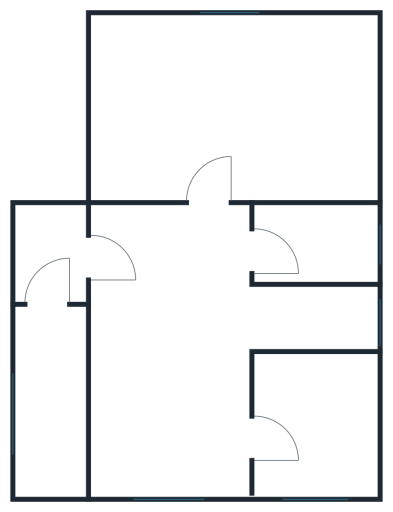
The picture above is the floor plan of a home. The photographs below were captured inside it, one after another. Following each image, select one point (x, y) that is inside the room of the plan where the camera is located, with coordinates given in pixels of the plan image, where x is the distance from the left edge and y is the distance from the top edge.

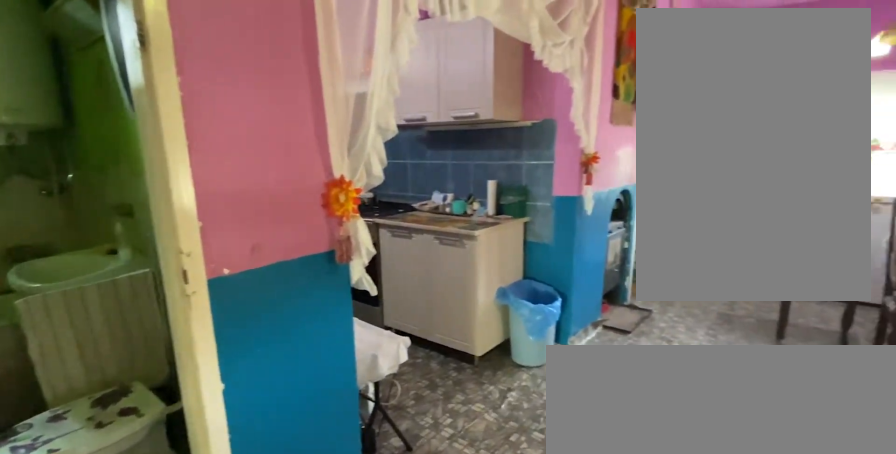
(174, 366)
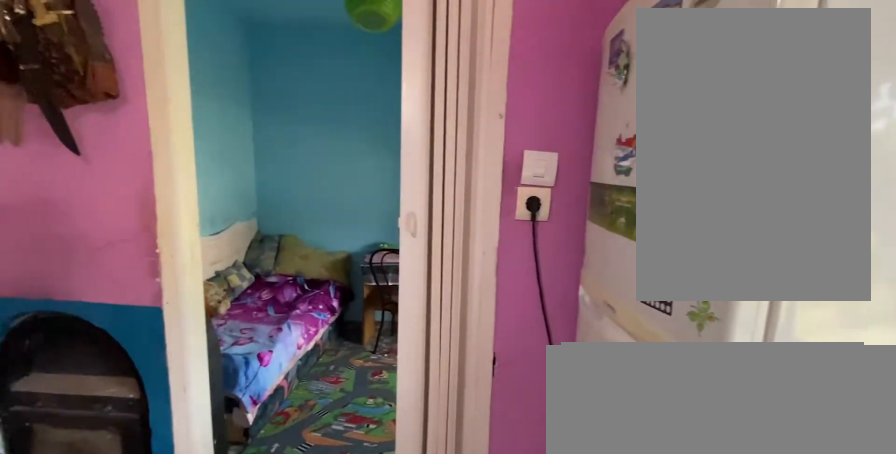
(174, 365)
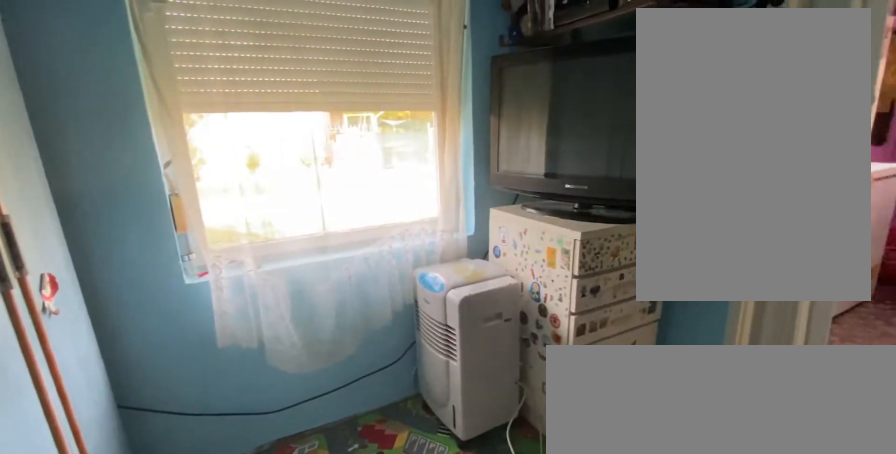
(314, 429)
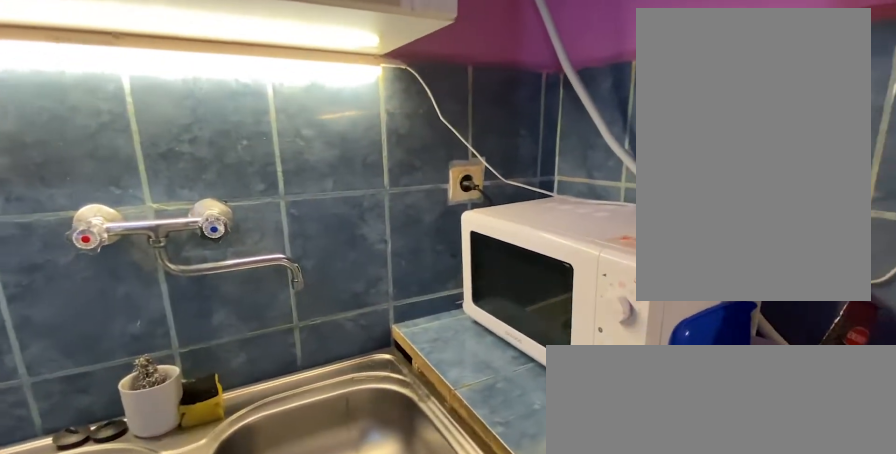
(314, 319)
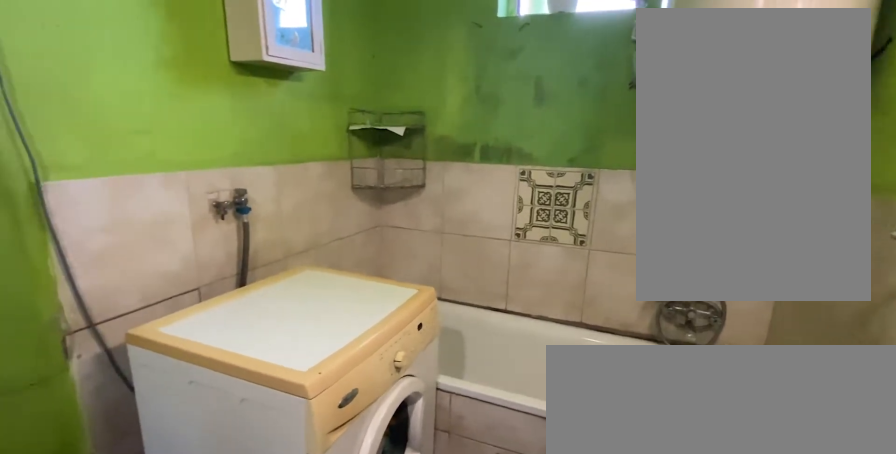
(314, 244)
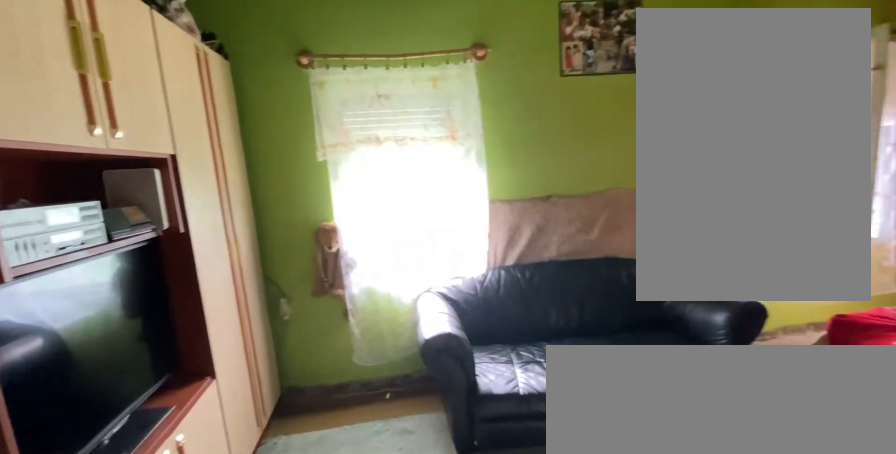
(233, 104)
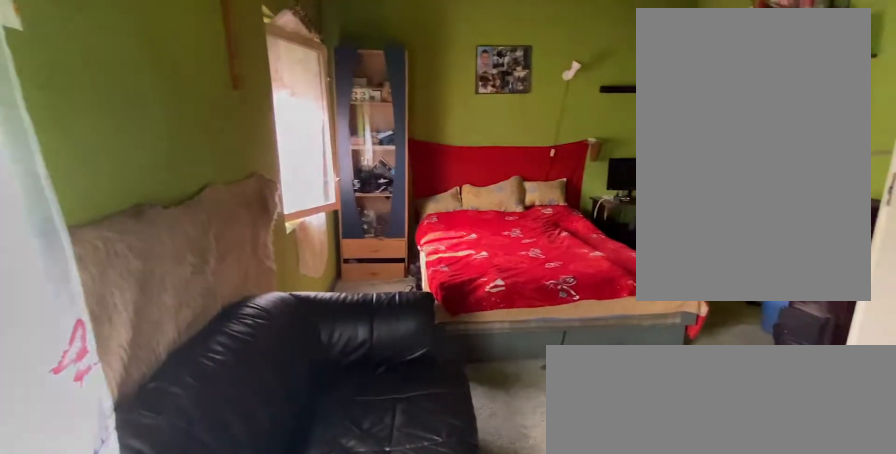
(234, 104)
